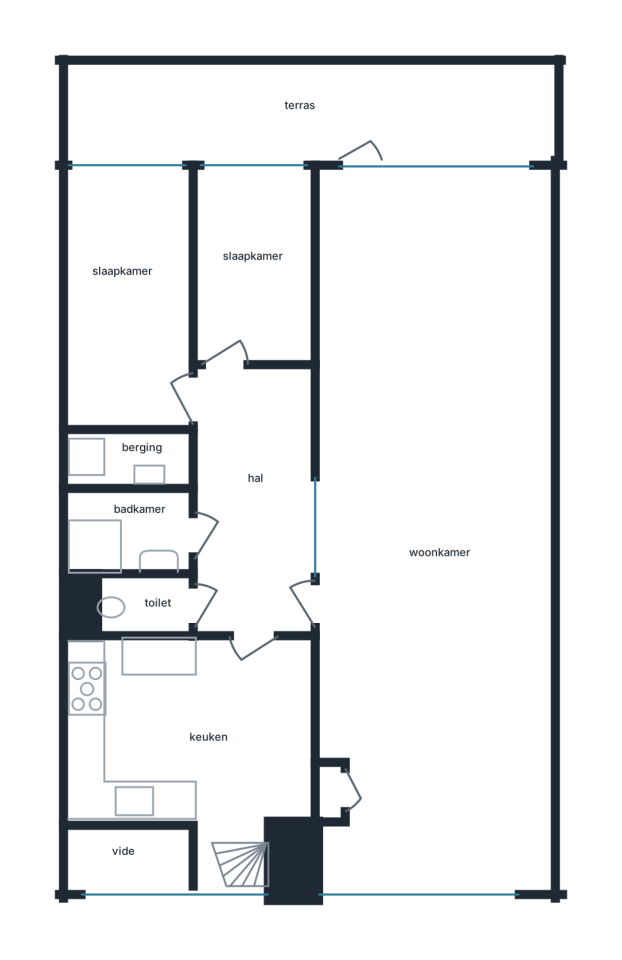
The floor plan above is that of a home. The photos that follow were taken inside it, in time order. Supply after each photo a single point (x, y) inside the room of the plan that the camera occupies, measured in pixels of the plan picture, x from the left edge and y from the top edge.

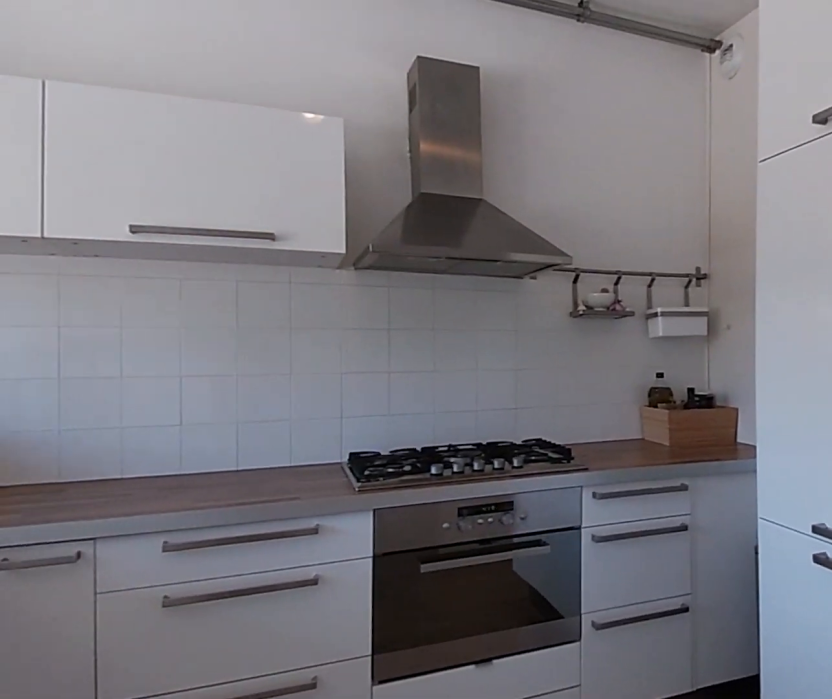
(193, 735)
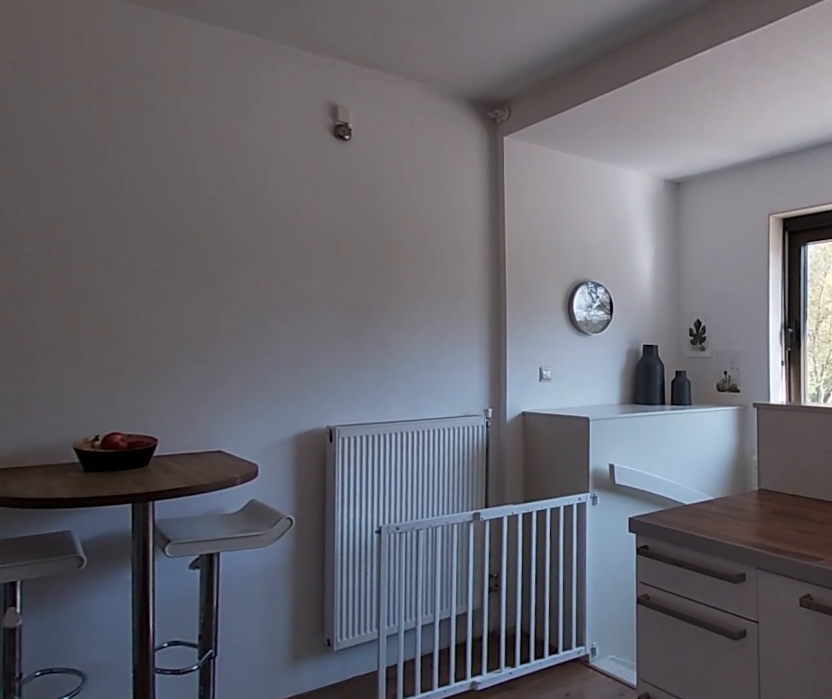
(193, 735)
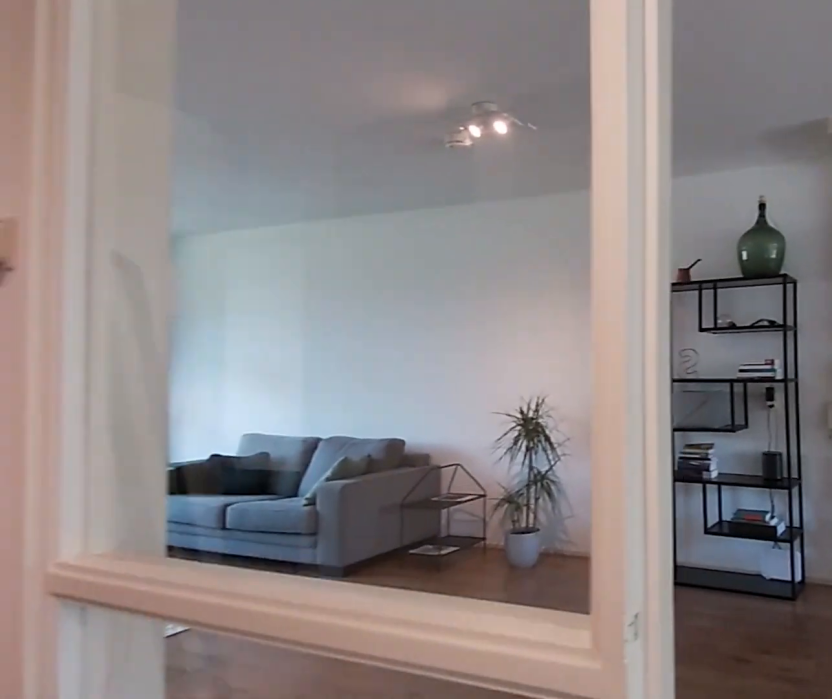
(254, 501)
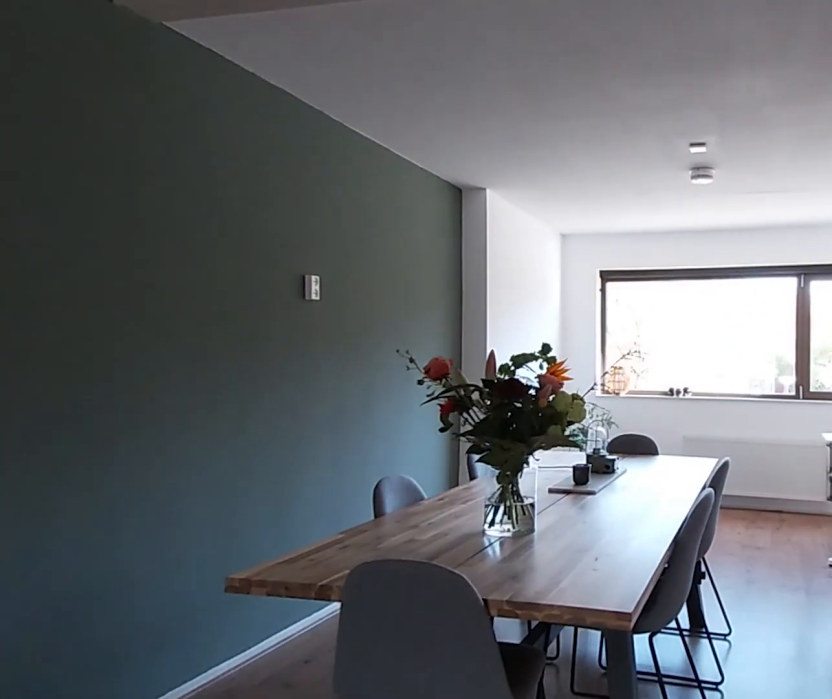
(448, 349)
